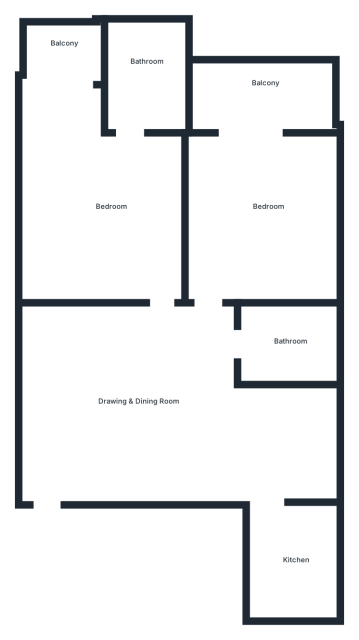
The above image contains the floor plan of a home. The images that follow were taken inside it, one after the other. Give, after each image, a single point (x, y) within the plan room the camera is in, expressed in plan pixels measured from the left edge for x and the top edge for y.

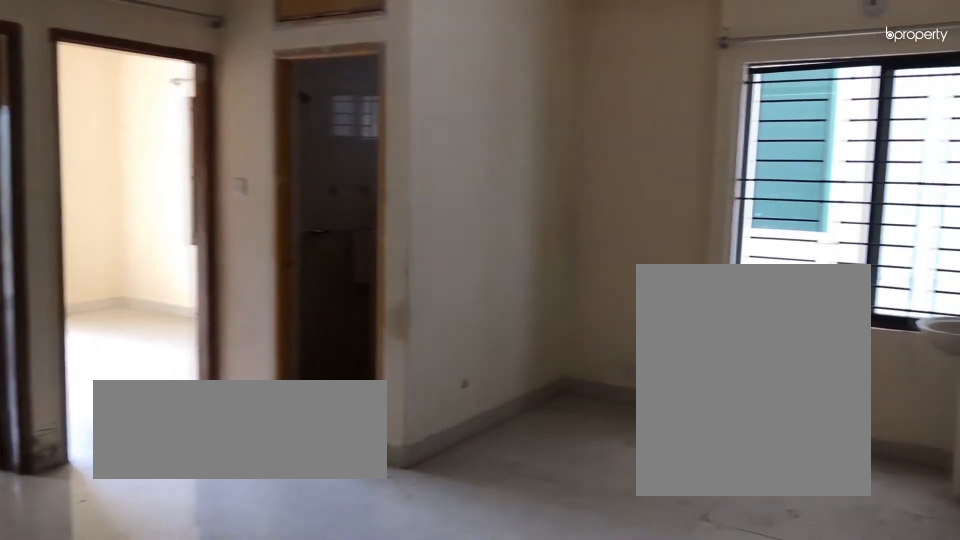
(145, 416)
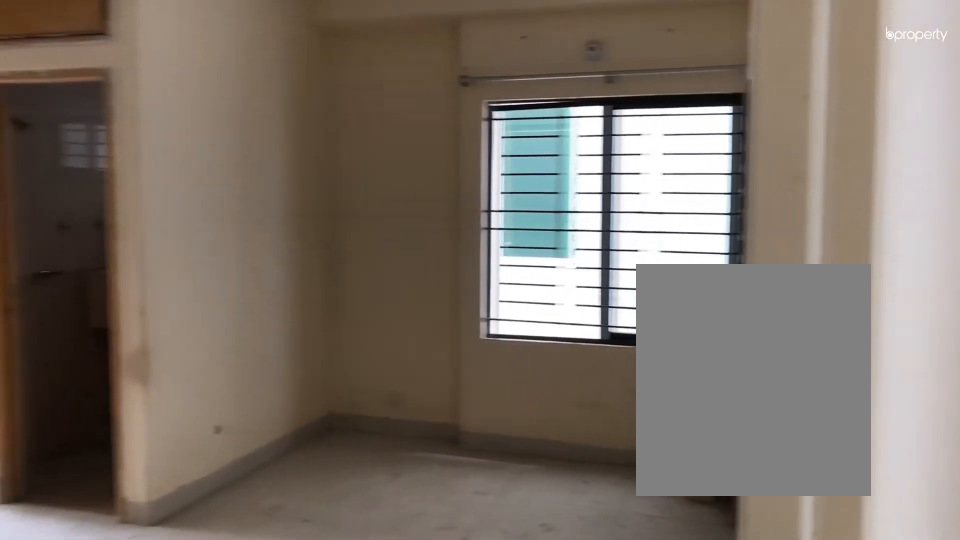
(145, 416)
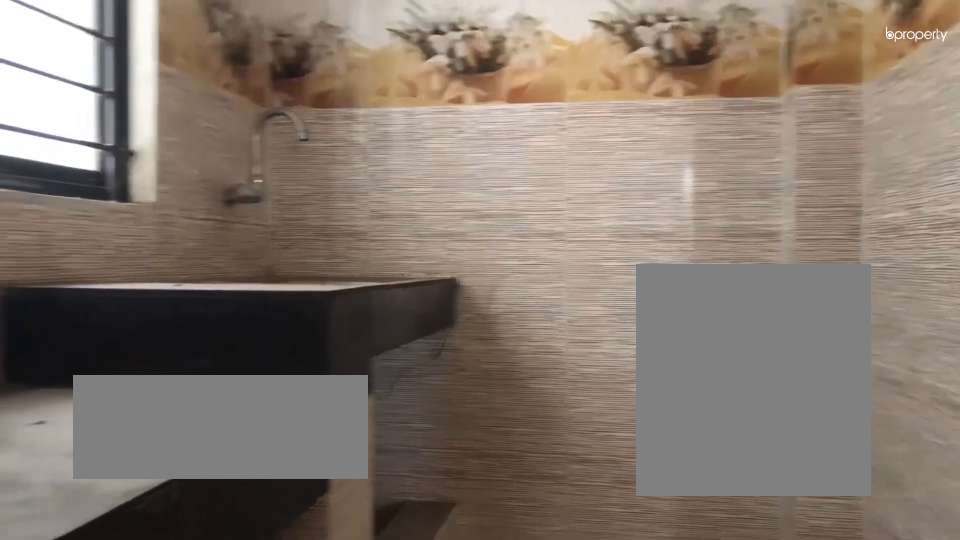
(294, 566)
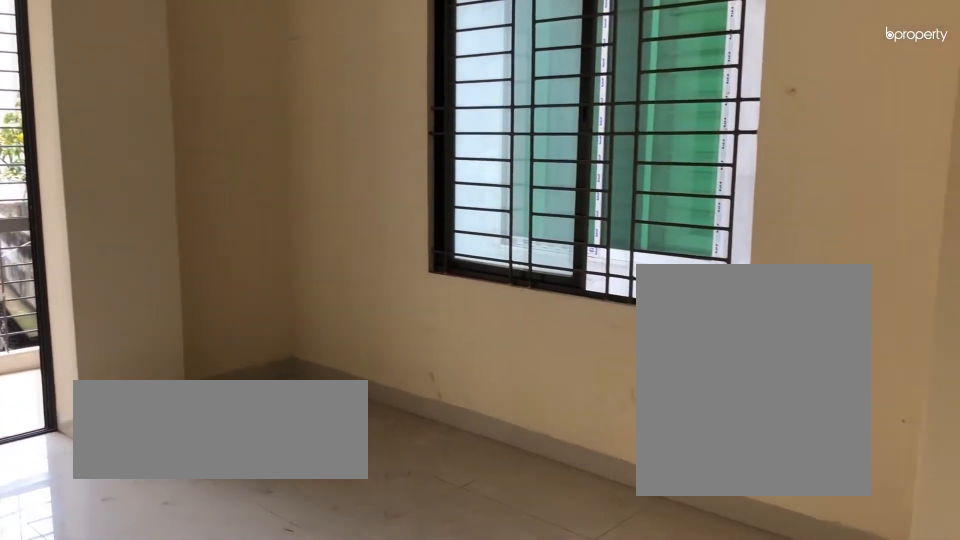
(268, 212)
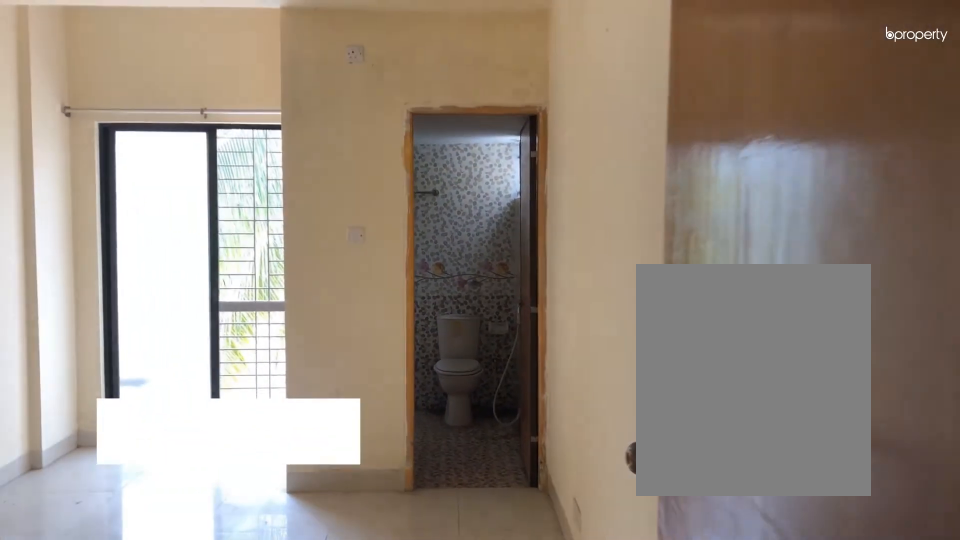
(116, 214)
